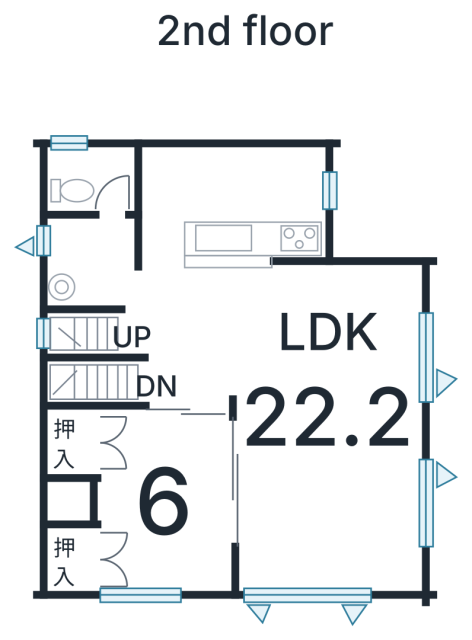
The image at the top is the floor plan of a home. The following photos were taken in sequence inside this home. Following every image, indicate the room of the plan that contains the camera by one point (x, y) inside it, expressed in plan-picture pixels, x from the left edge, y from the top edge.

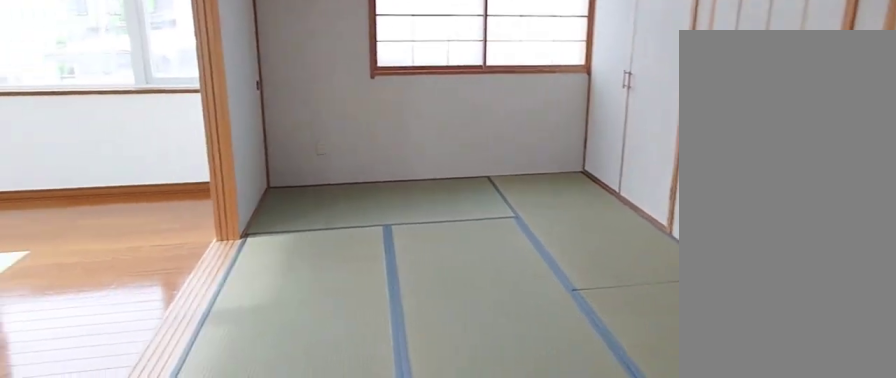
(163, 496)
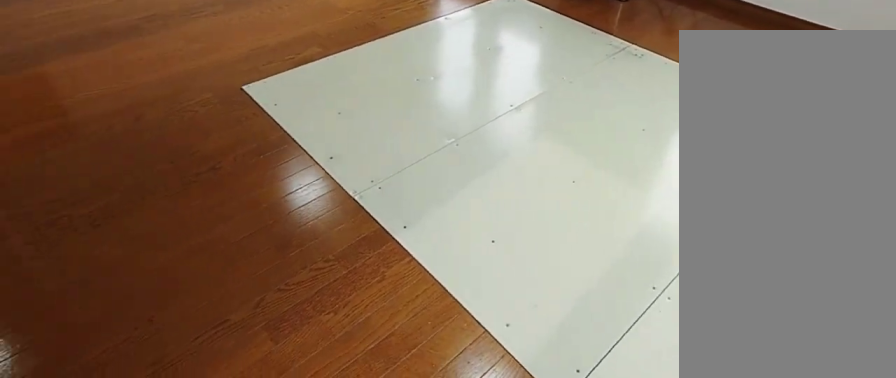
(326, 413)
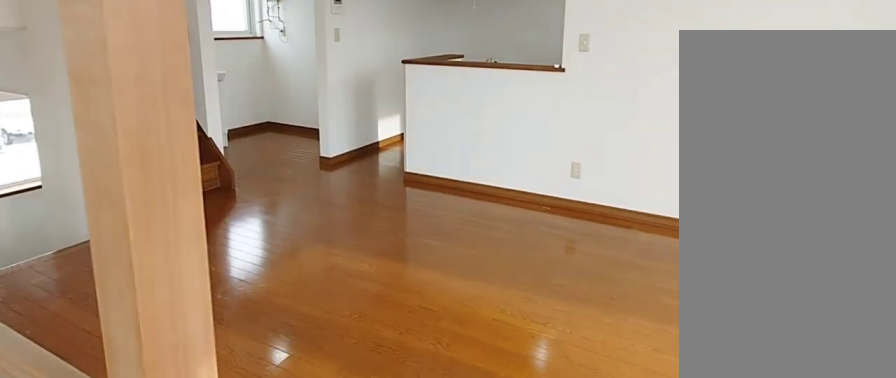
(326, 413)
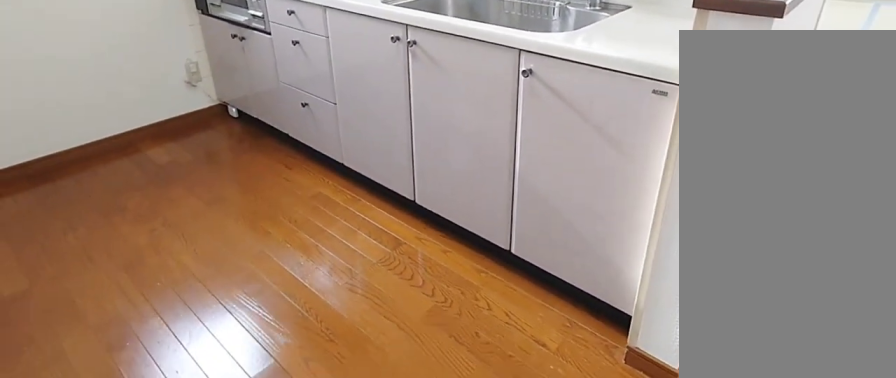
(226, 201)
